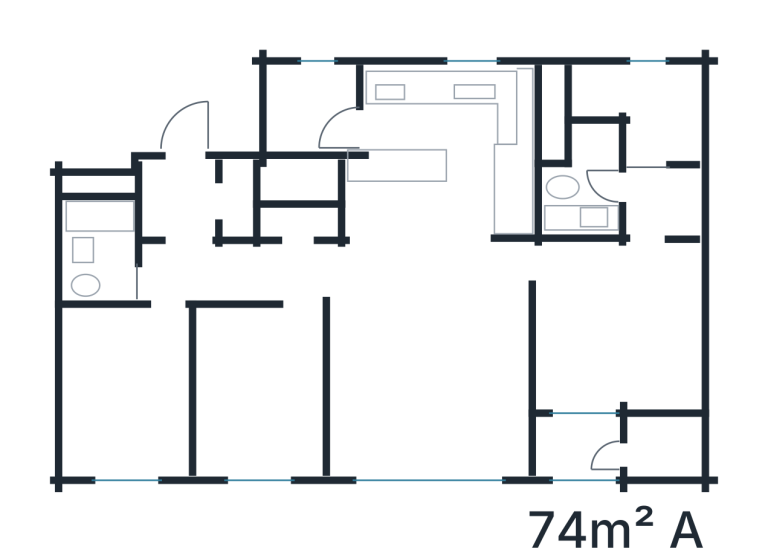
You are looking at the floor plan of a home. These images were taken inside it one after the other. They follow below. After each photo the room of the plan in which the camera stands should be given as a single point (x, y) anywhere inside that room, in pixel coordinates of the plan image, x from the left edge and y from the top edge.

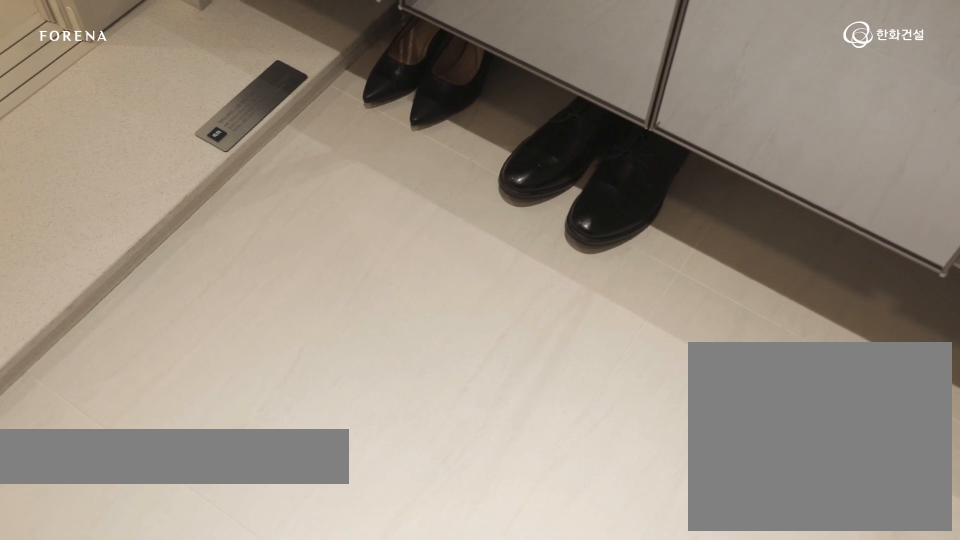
(188, 197)
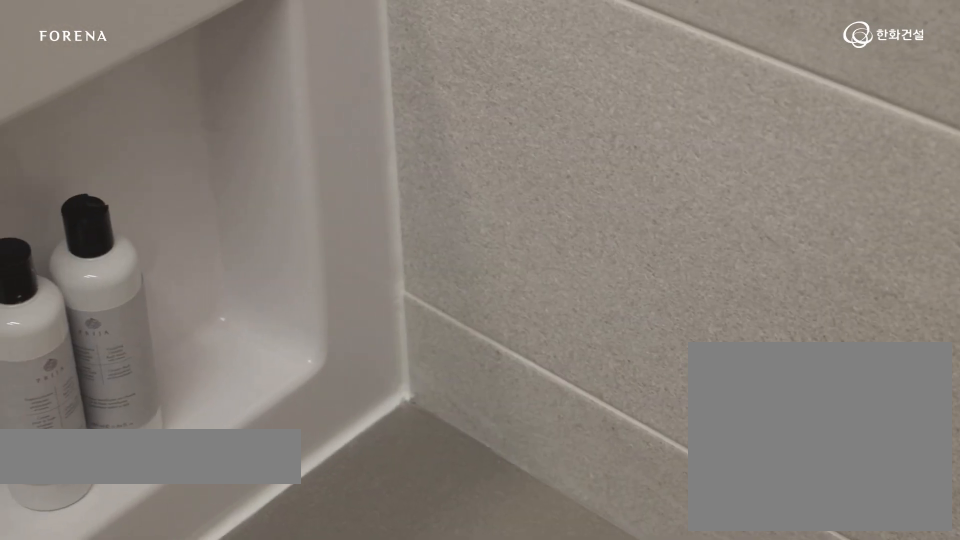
(129, 278)
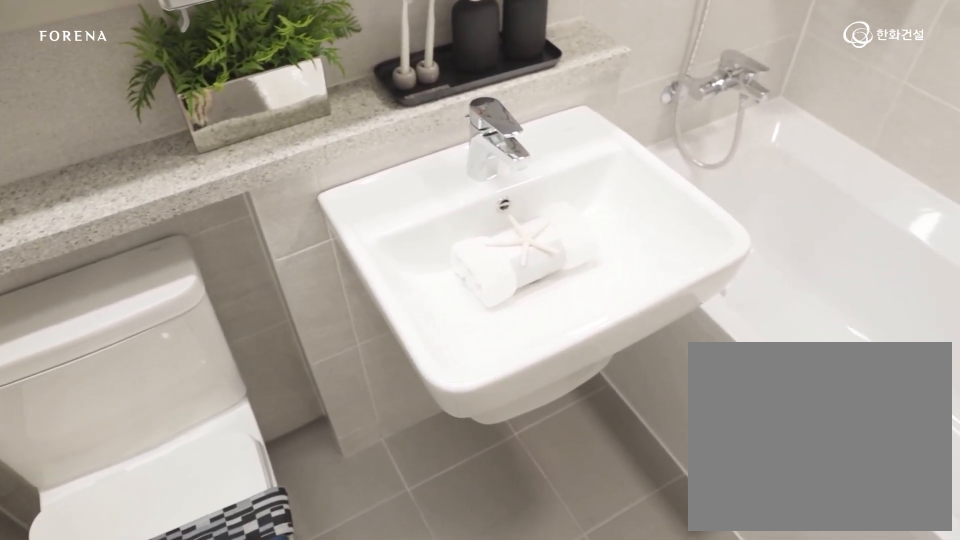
(129, 278)
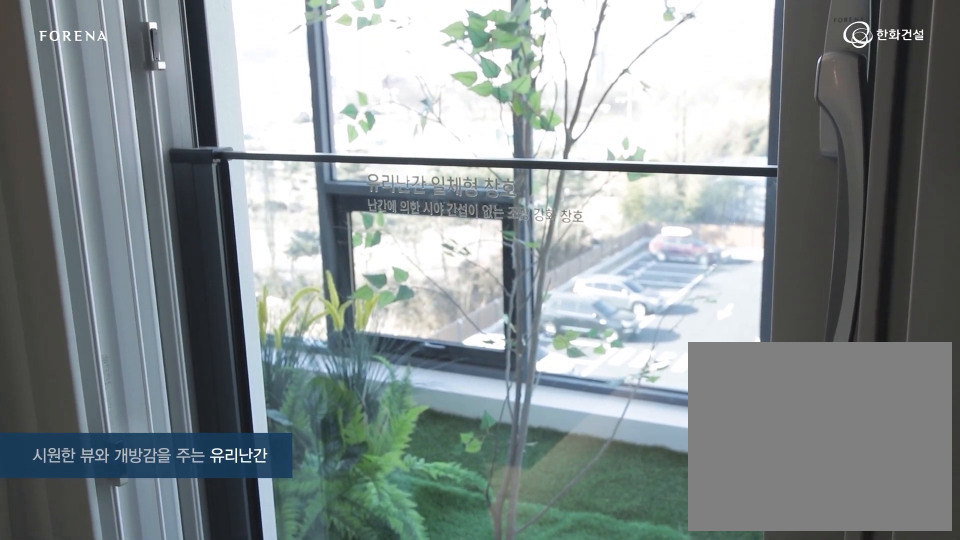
(435, 370)
